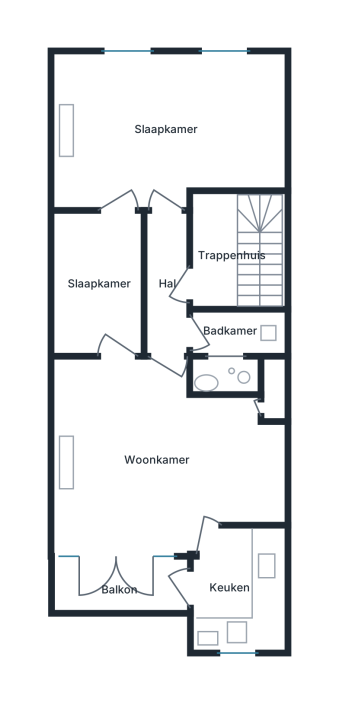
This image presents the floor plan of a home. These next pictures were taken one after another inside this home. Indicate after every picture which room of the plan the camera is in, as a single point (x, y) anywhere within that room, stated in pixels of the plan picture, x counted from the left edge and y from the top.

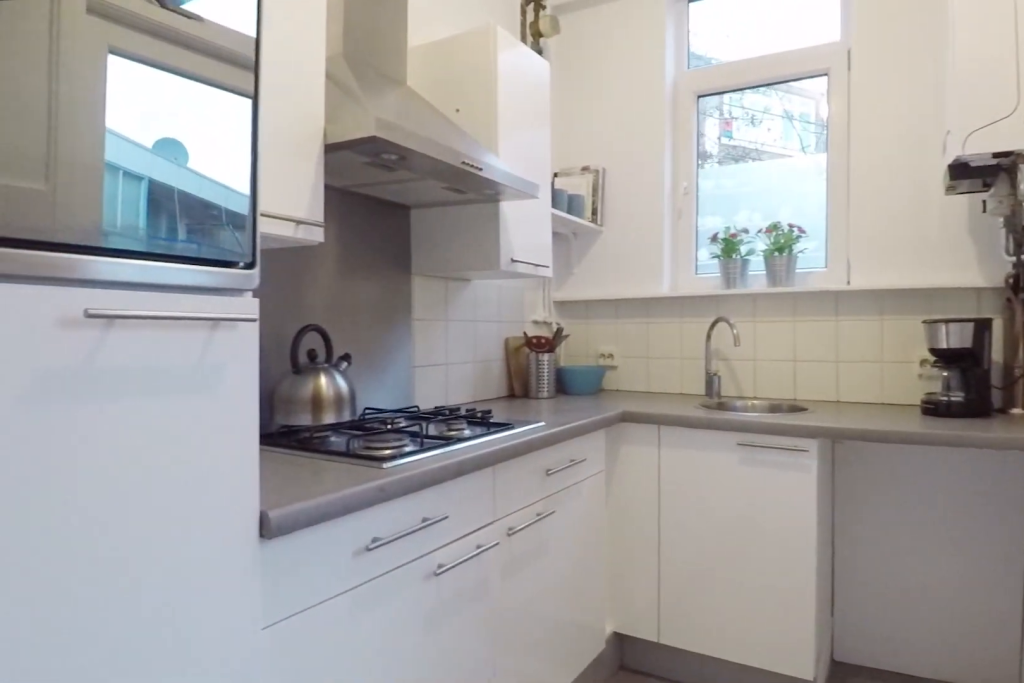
(239, 589)
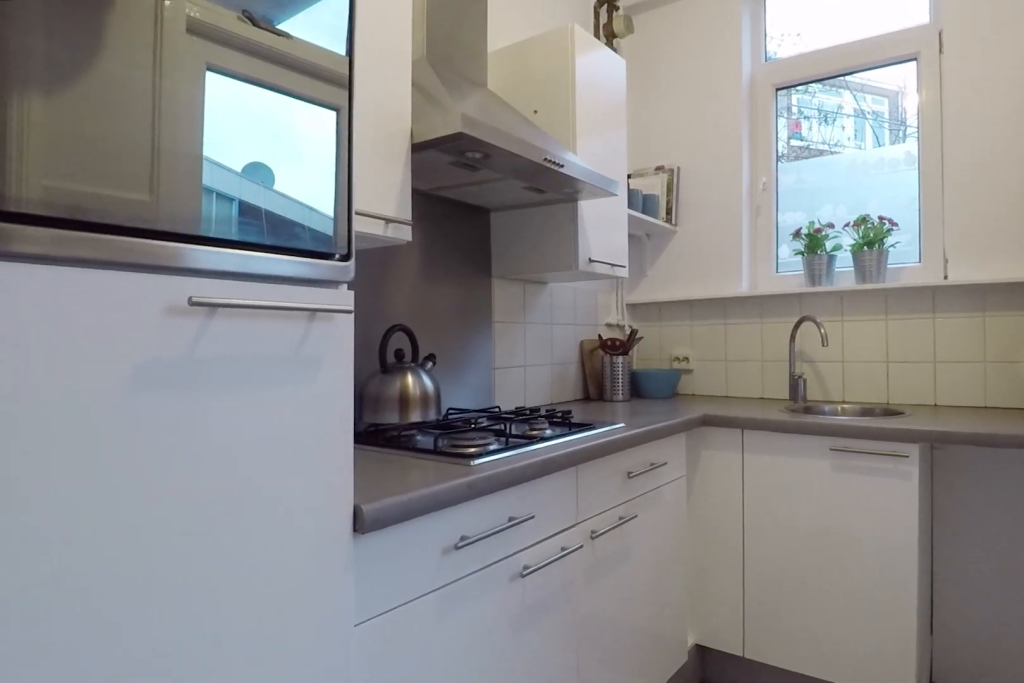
(239, 589)
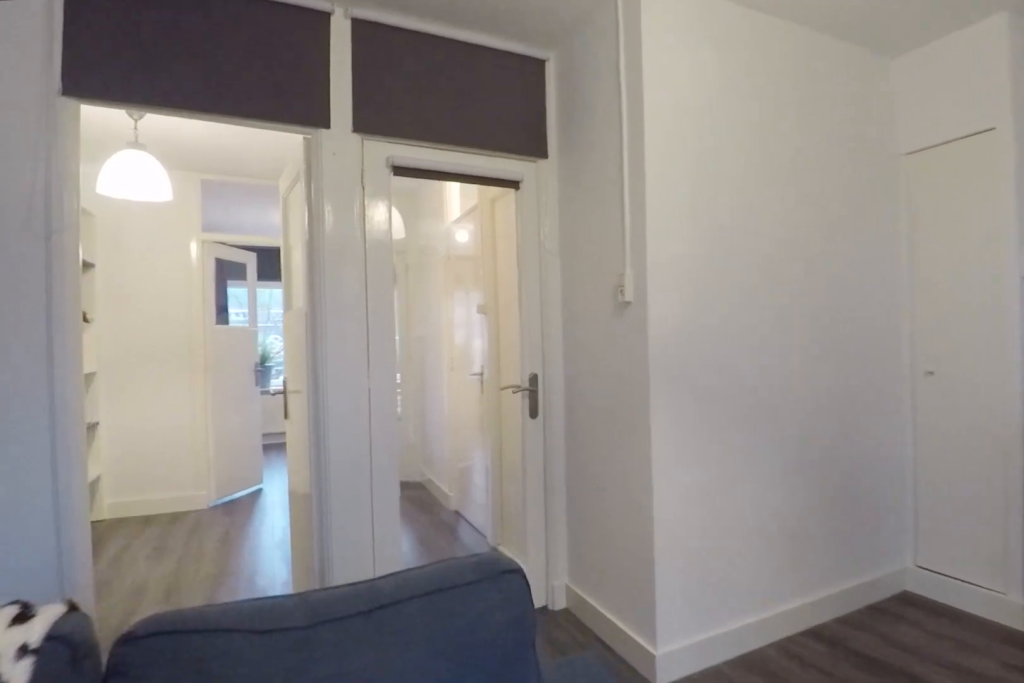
(159, 458)
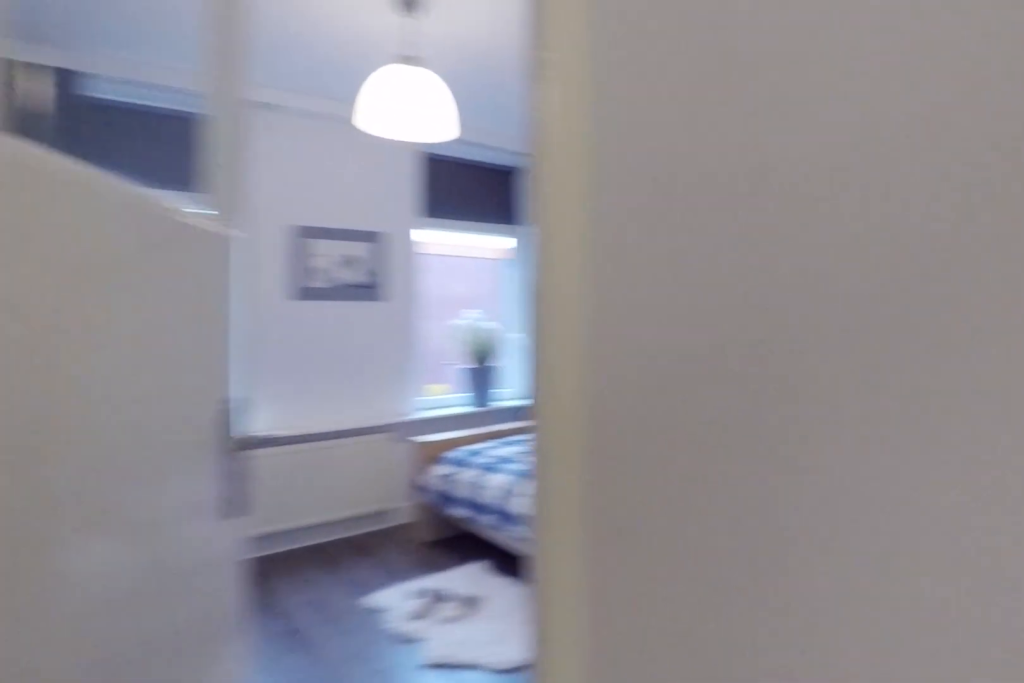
(99, 283)
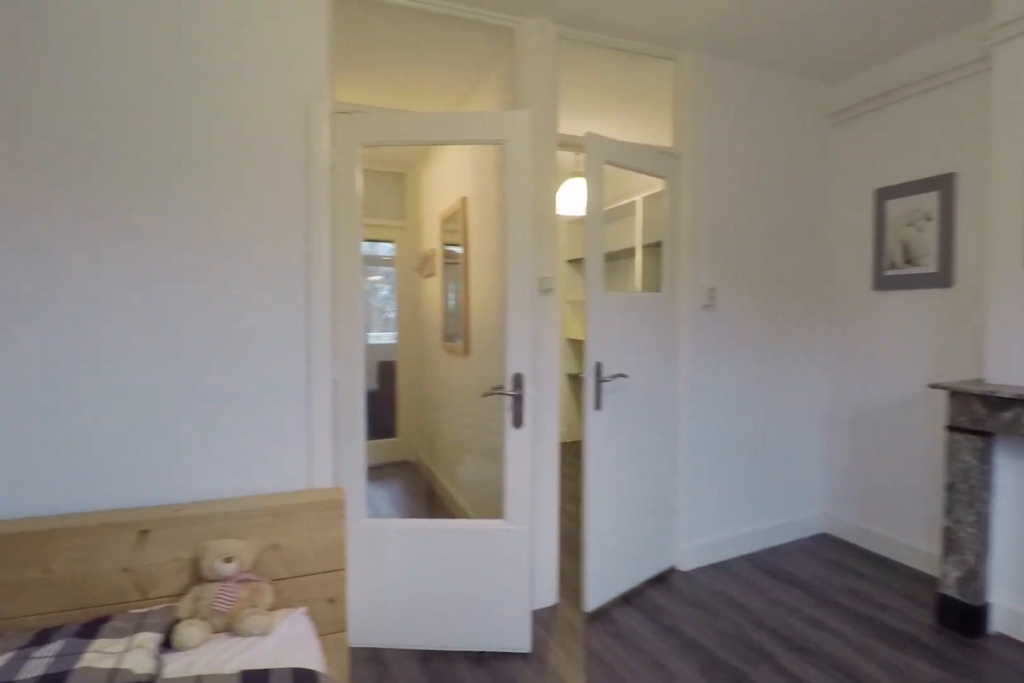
(168, 128)
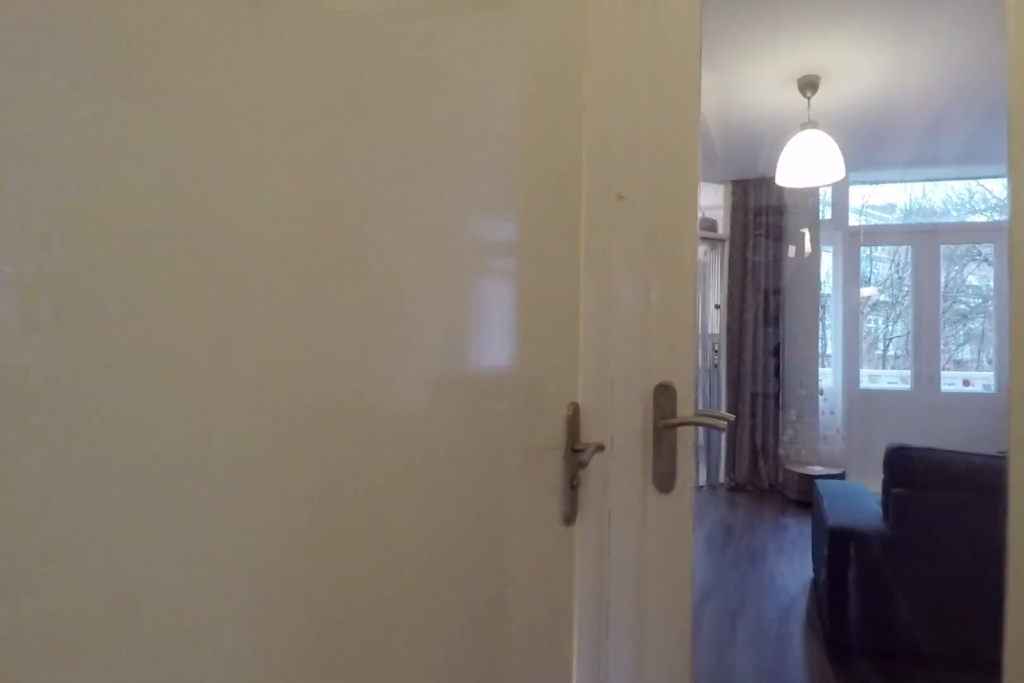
(167, 284)
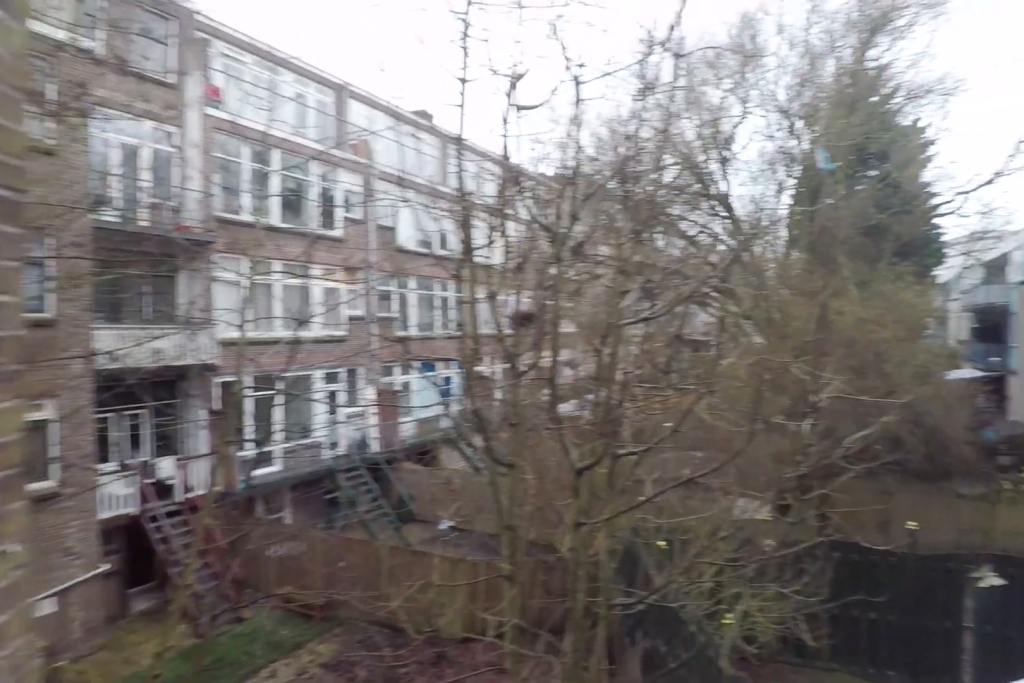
(118, 589)
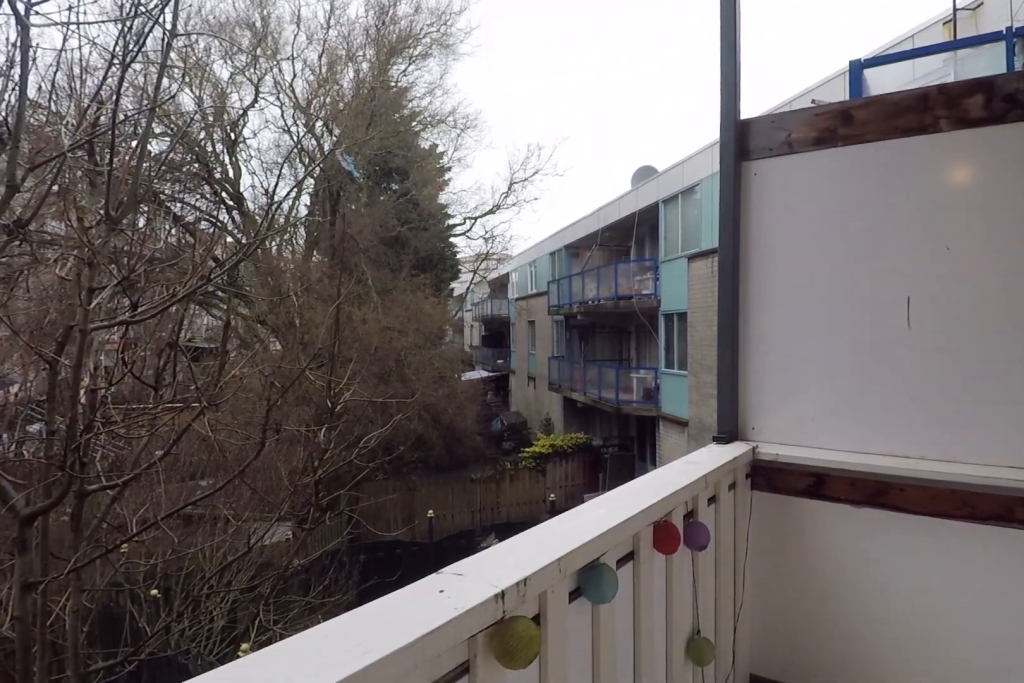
(118, 589)
